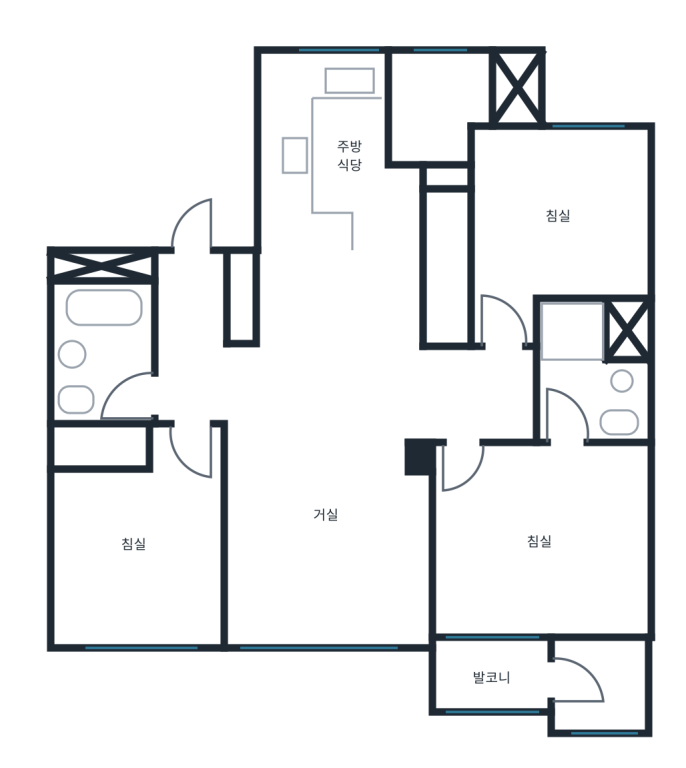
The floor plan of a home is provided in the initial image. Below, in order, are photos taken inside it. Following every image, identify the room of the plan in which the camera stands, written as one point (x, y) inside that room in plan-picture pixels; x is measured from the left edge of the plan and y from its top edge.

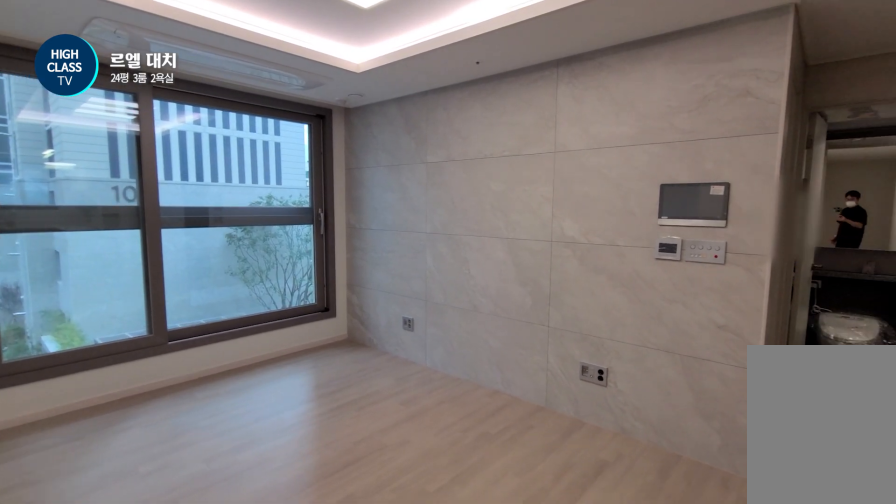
(326, 495)
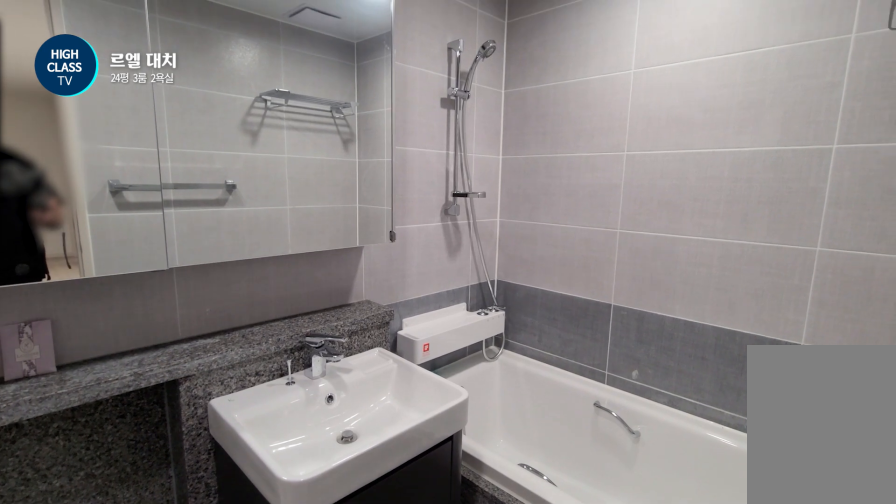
(100, 353)
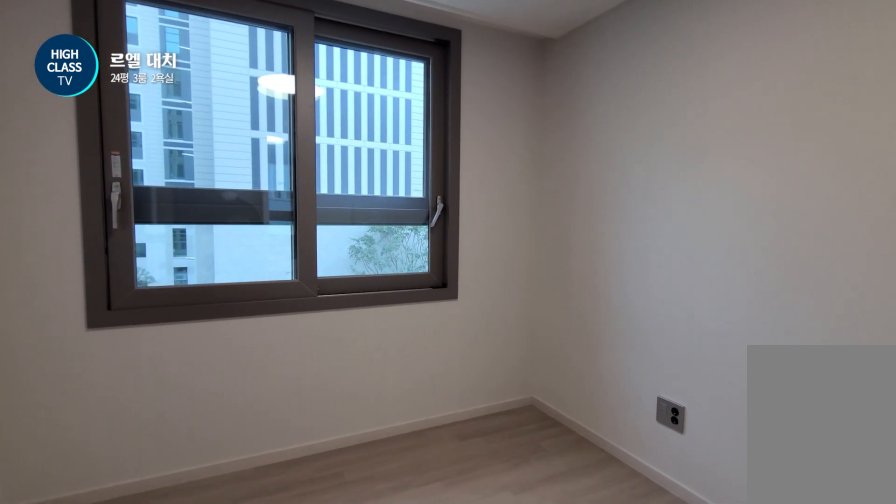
(138, 535)
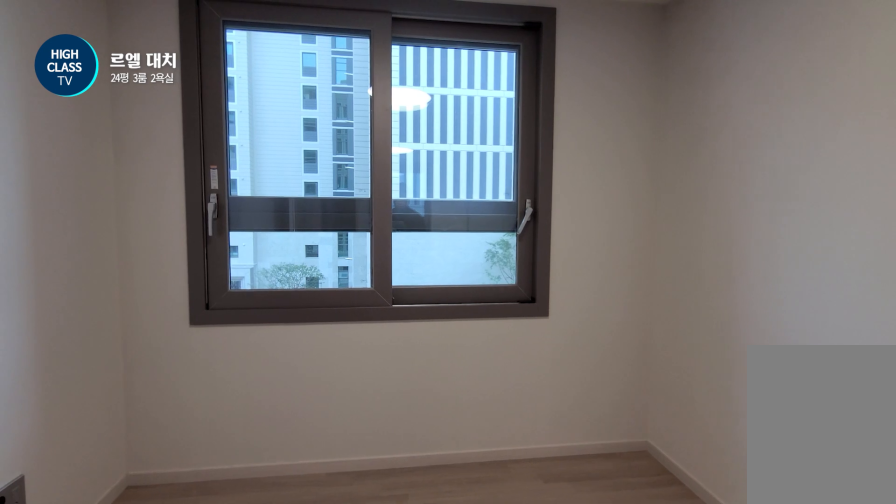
(138, 535)
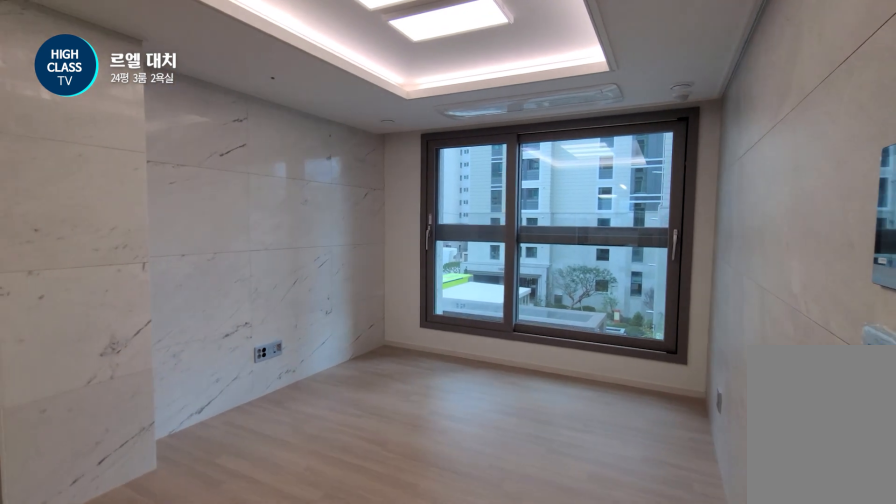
(326, 495)
